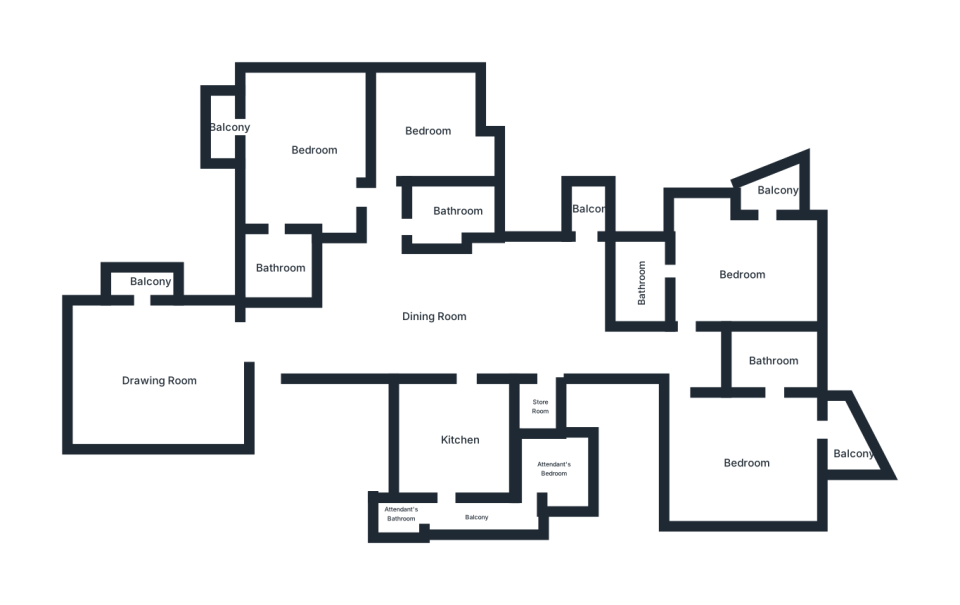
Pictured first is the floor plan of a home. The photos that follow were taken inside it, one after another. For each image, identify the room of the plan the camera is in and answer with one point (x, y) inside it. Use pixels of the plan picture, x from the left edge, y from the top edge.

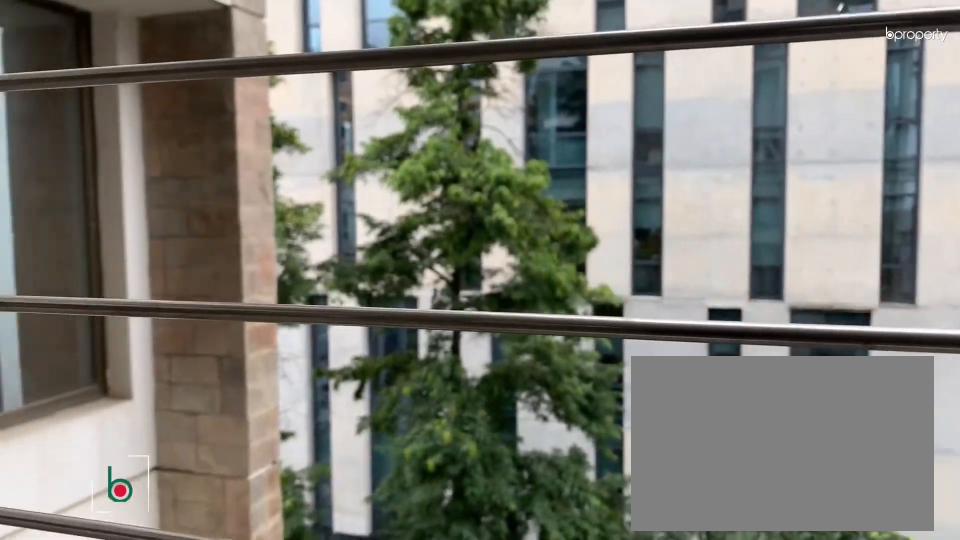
(589, 210)
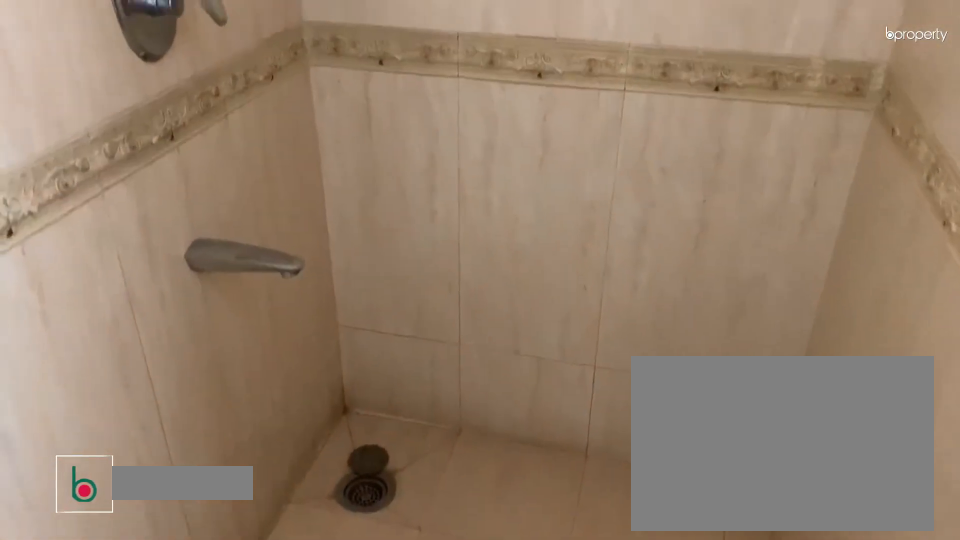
(448, 216)
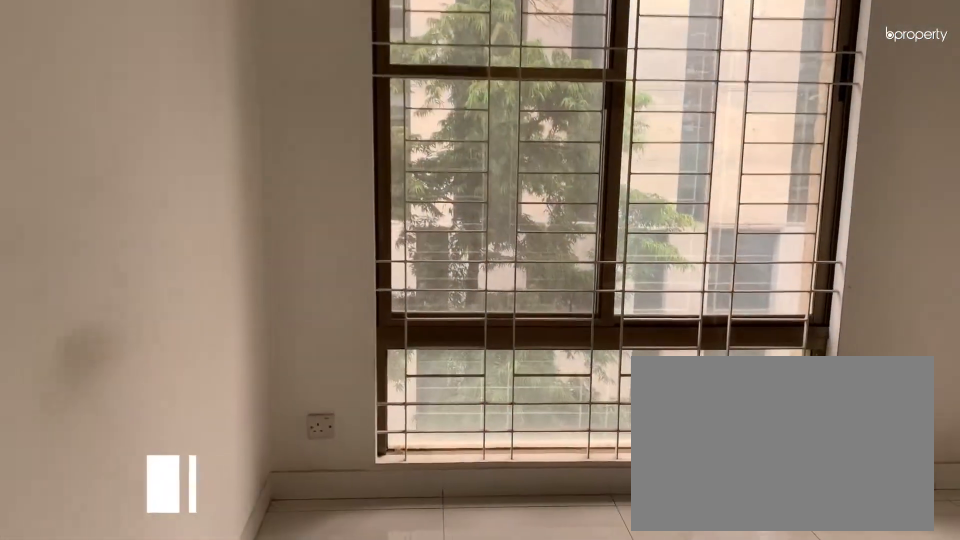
(429, 131)
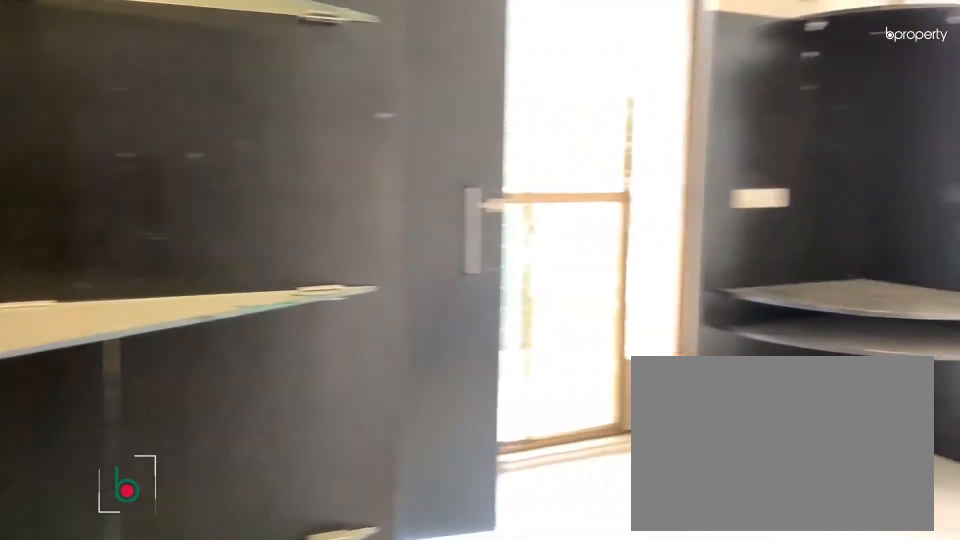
(316, 152)
